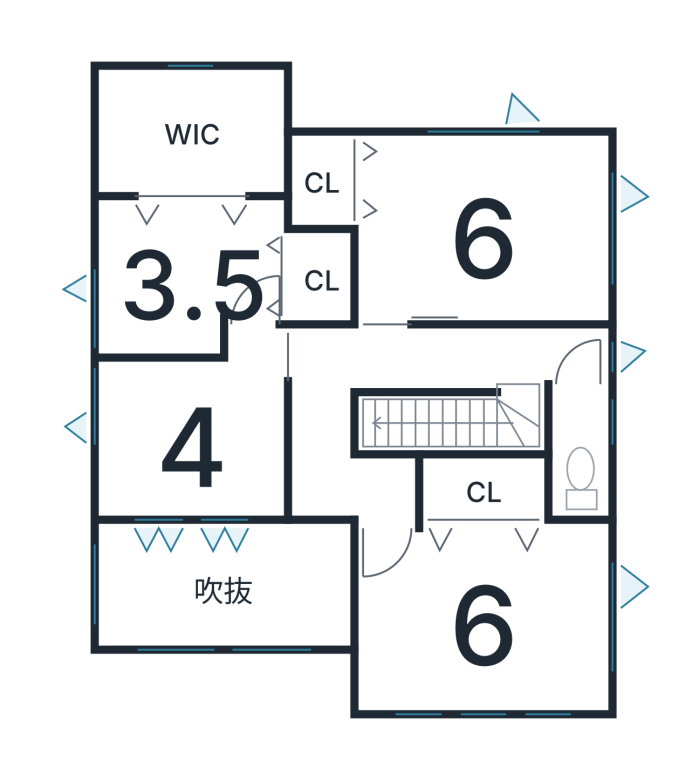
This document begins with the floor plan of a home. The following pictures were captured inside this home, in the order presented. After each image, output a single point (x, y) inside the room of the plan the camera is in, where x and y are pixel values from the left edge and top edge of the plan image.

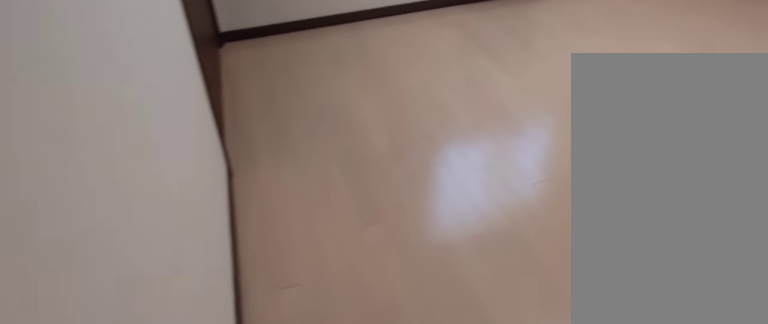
(467, 240)
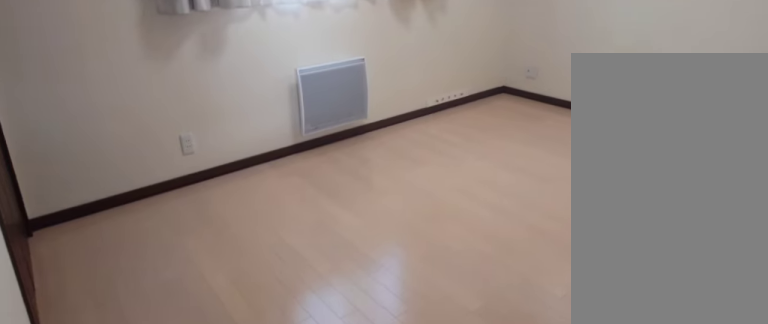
(467, 240)
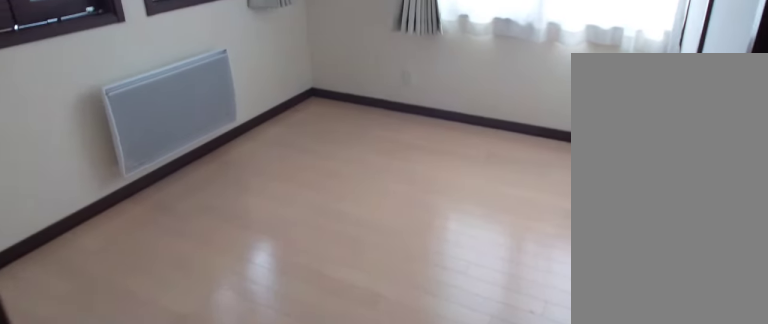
(183, 439)
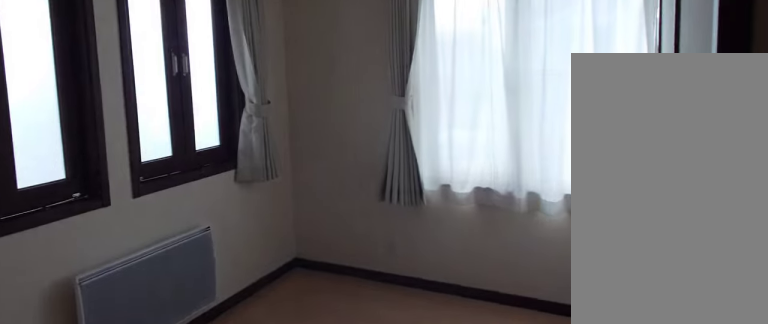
(183, 439)
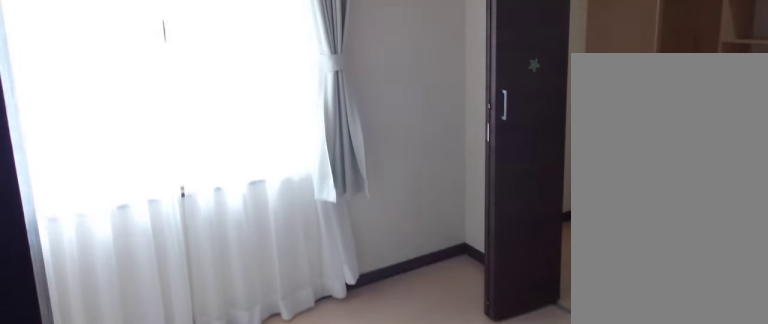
(185, 286)
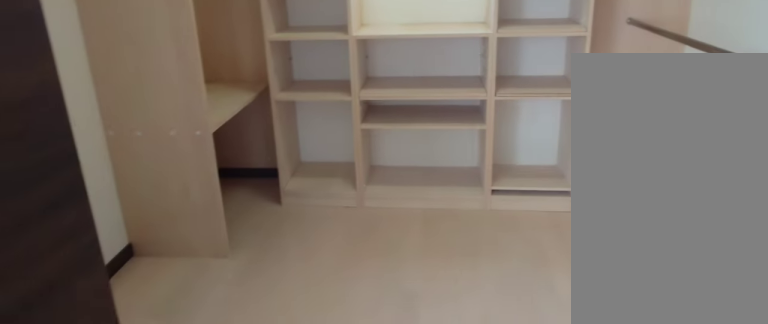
(178, 122)
